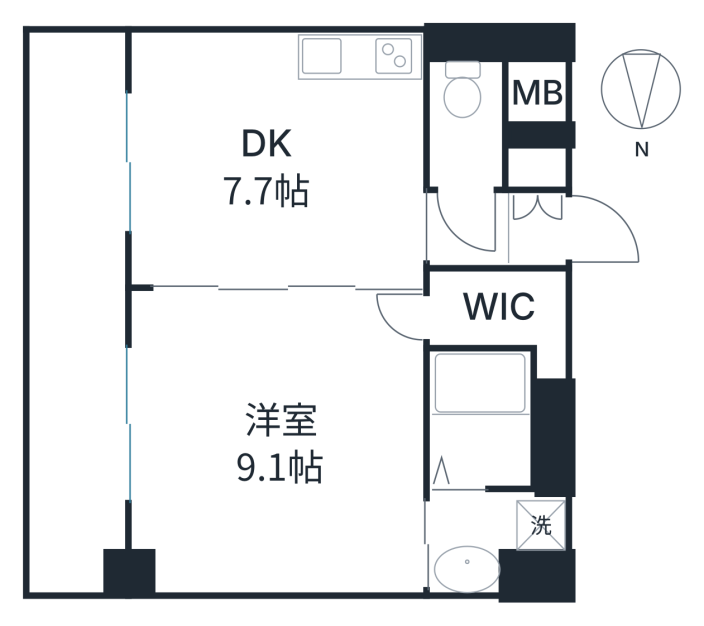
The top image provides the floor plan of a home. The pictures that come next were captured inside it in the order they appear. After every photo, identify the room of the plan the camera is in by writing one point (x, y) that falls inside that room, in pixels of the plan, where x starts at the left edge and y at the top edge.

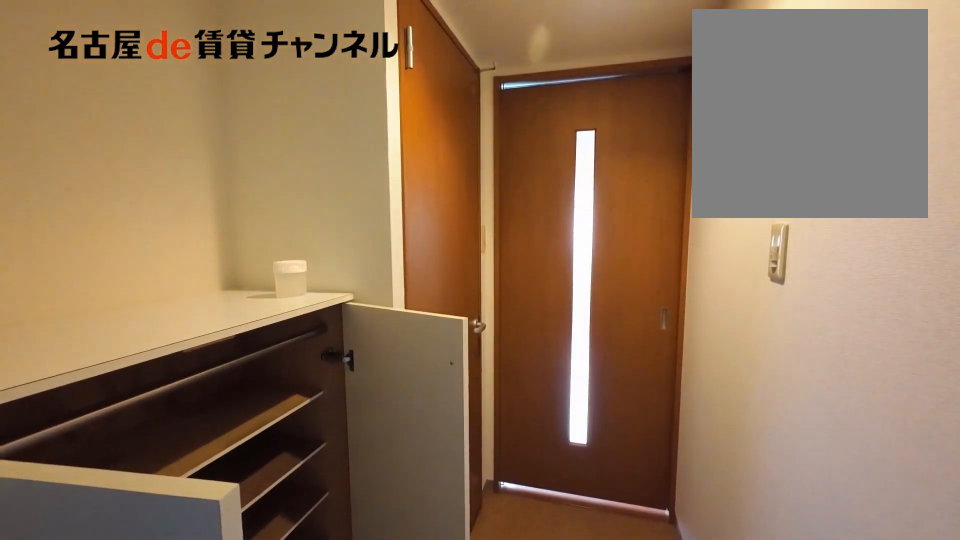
(500, 217)
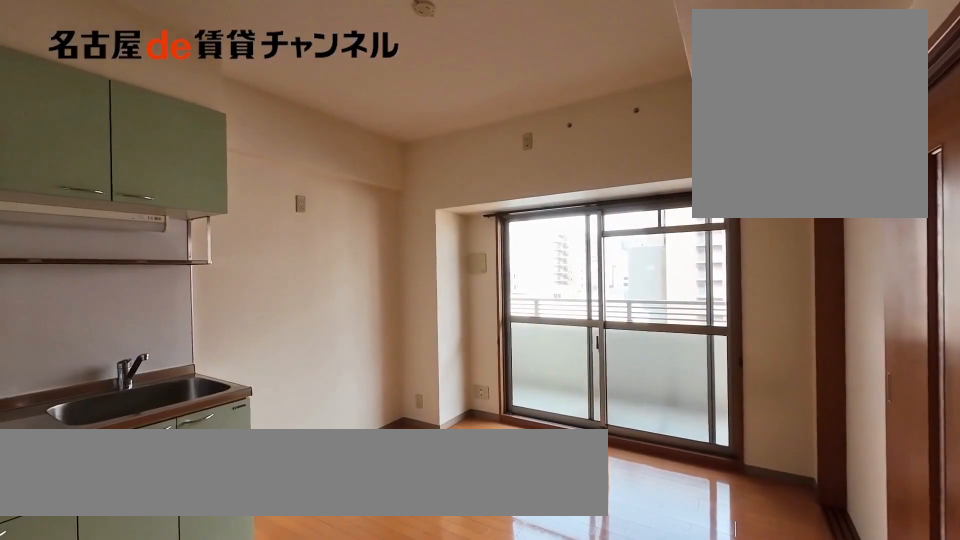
(274, 159)
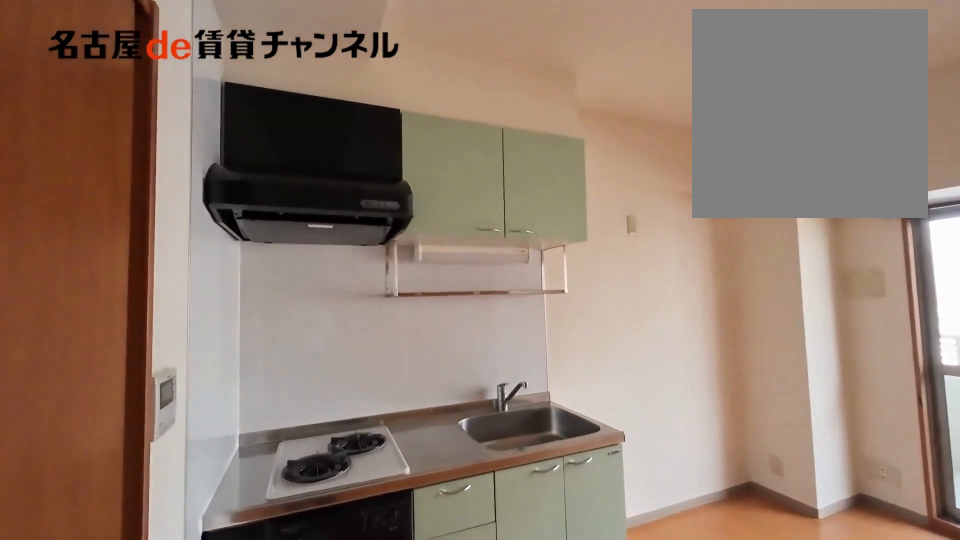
(274, 159)
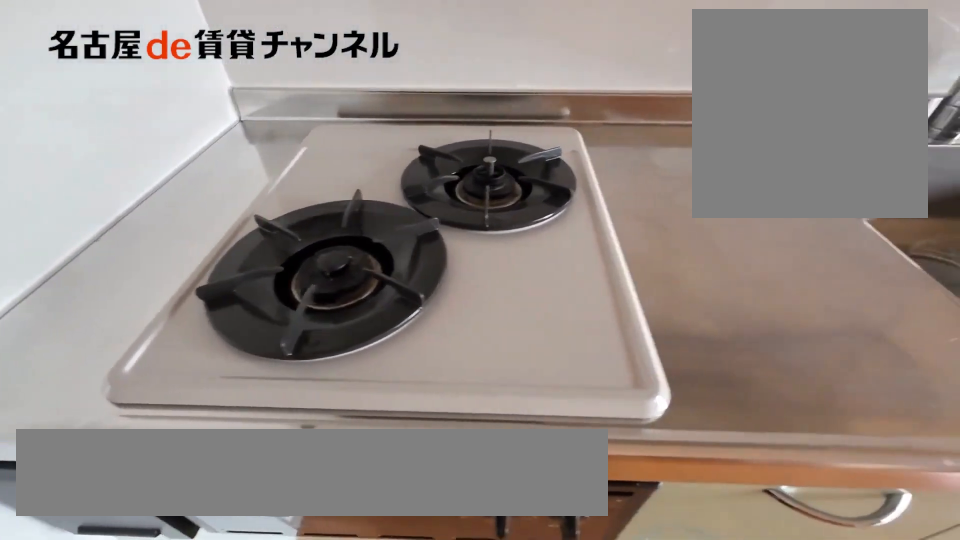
(359, 58)
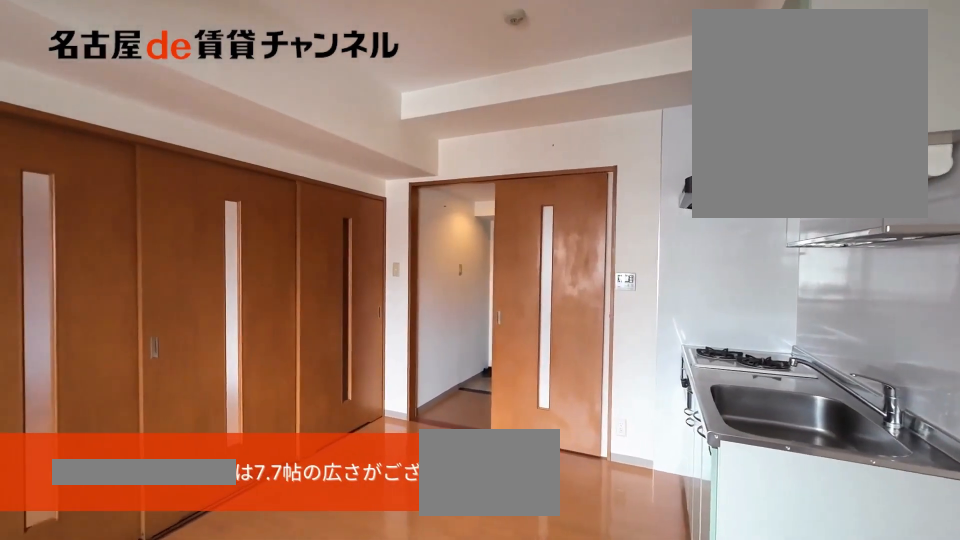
(277, 157)
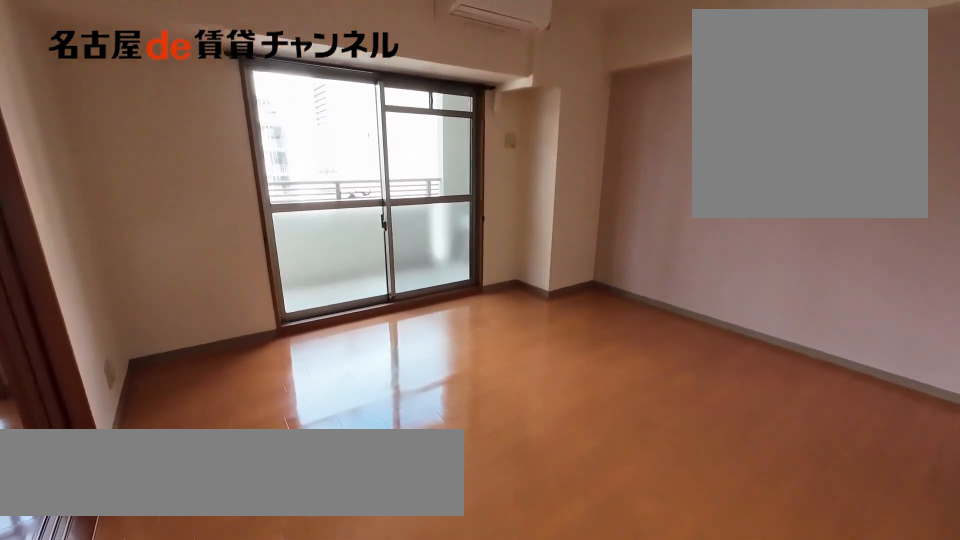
(273, 443)
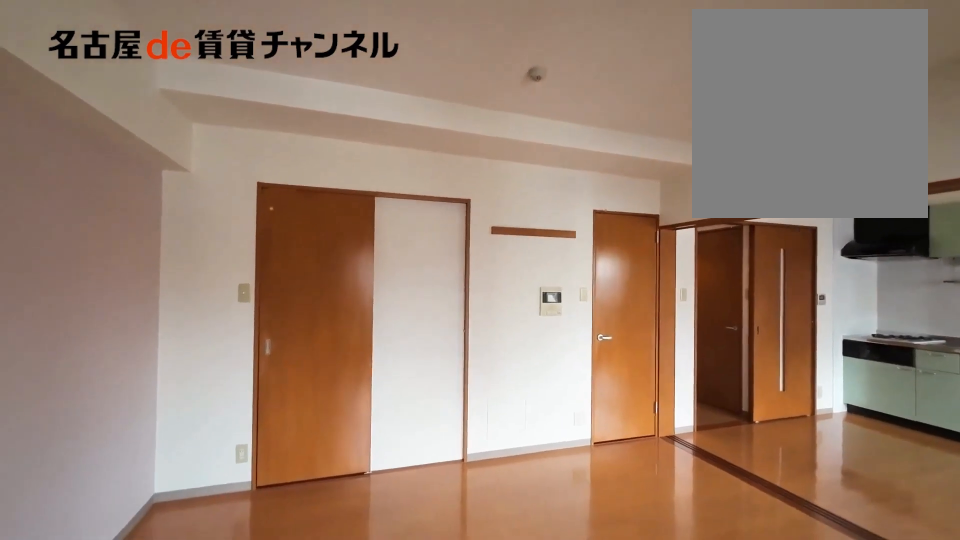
(273, 443)
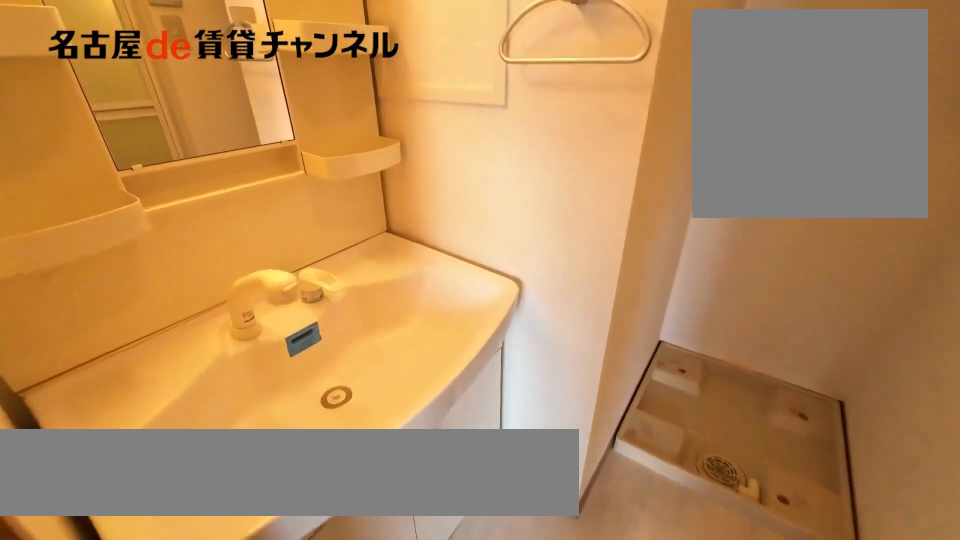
(493, 536)
